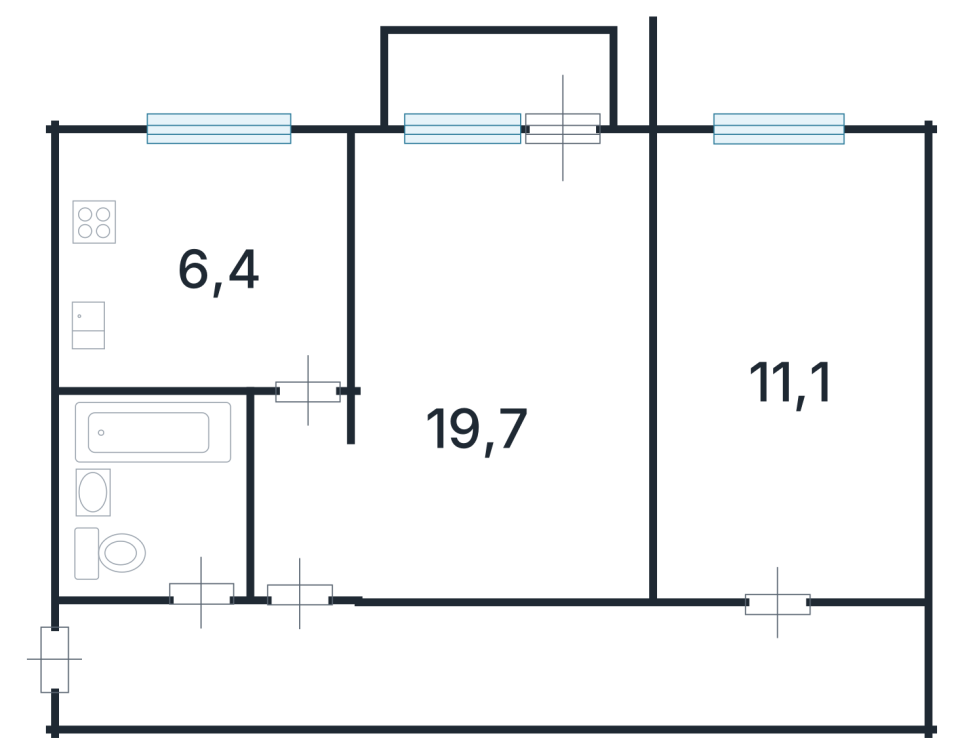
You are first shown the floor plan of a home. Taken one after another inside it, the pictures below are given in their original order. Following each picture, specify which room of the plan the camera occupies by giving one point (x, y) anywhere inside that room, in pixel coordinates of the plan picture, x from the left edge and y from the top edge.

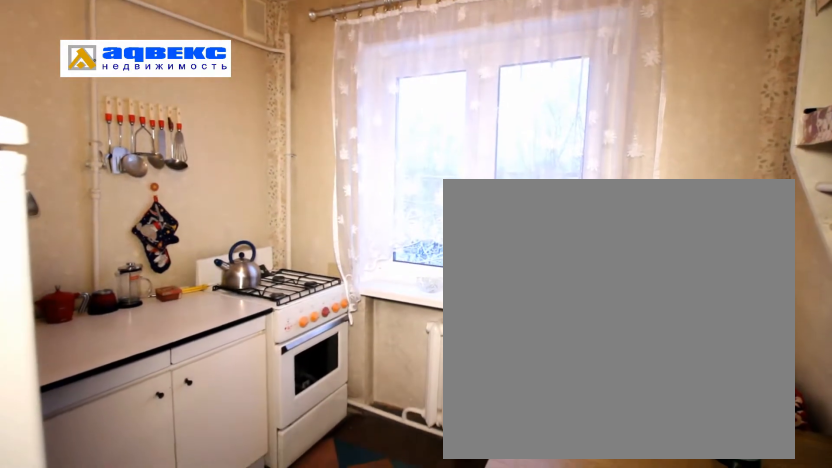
(148, 316)
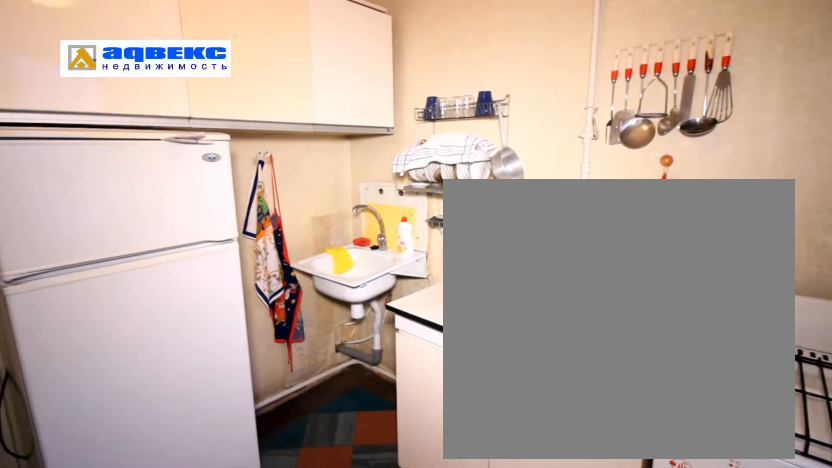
(148, 316)
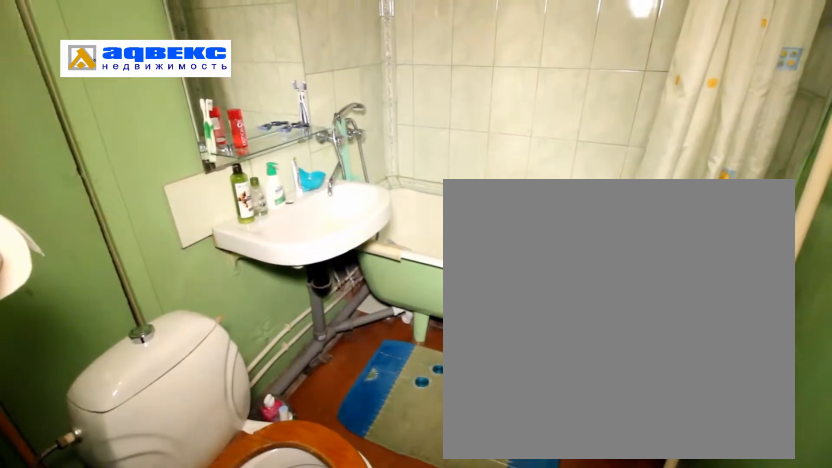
(165, 564)
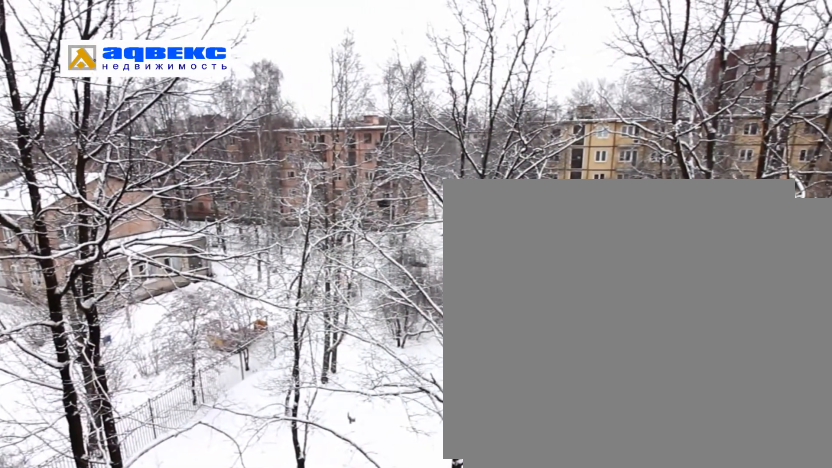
(598, 463)
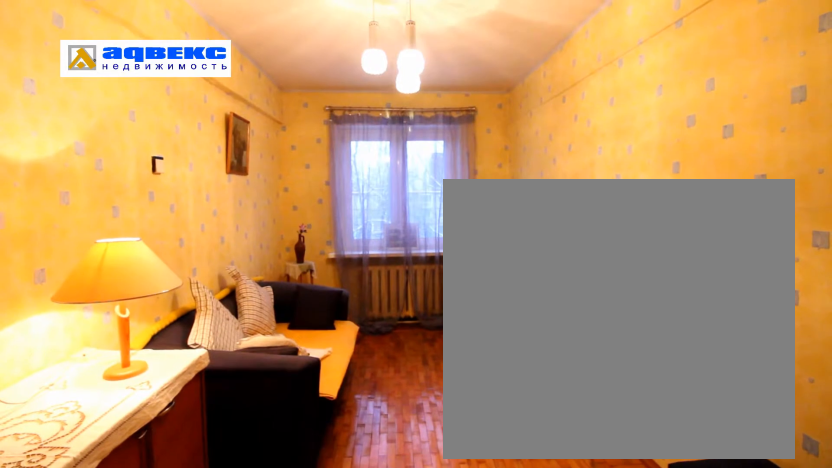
(867, 424)
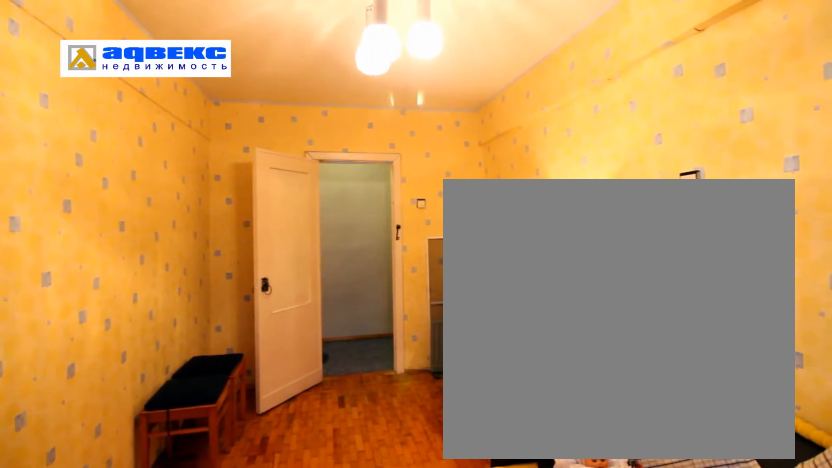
(868, 422)
